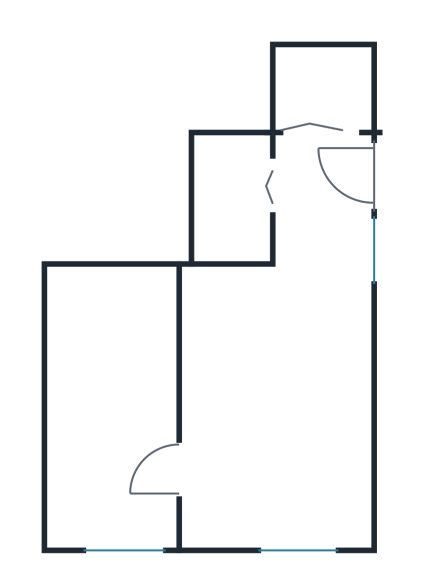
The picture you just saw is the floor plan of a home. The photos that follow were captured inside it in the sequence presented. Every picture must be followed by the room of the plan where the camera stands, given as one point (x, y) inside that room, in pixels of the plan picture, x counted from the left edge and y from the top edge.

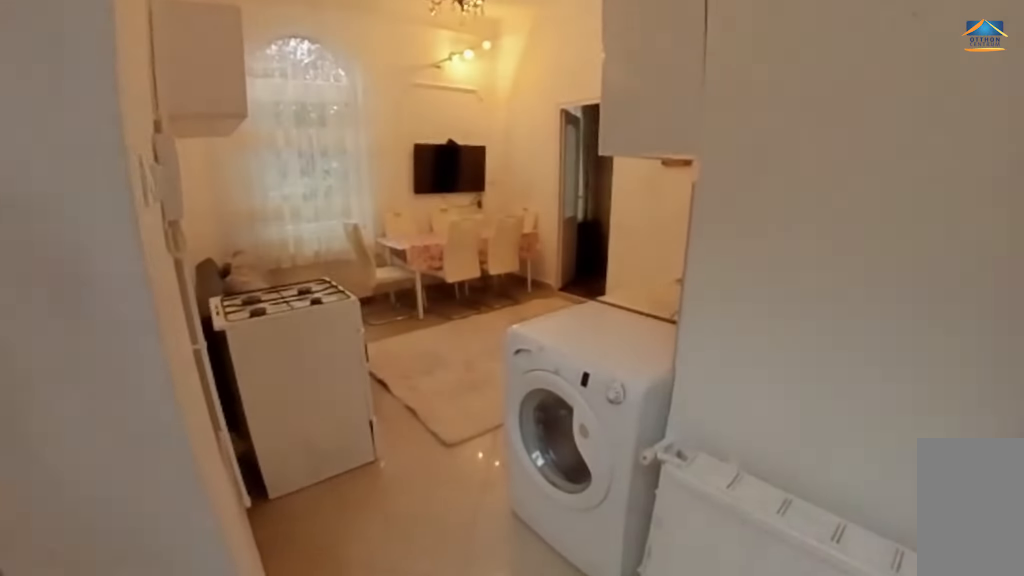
(278, 380)
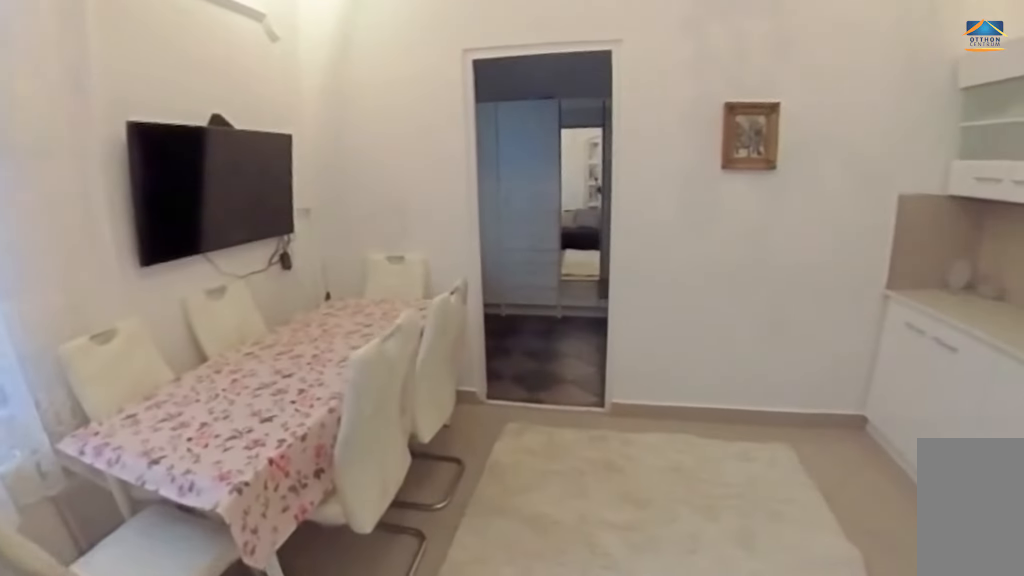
(279, 380)
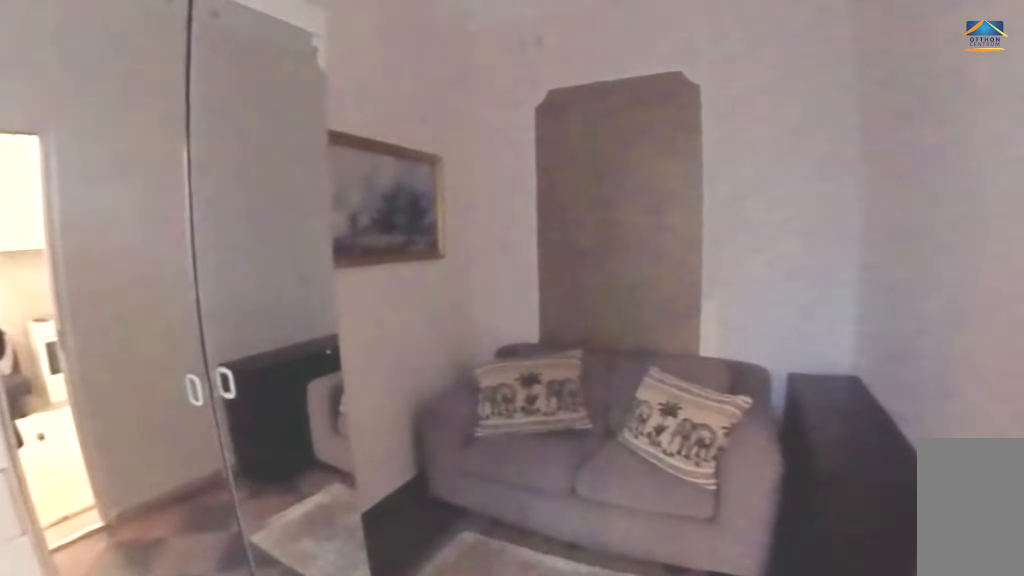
(113, 406)
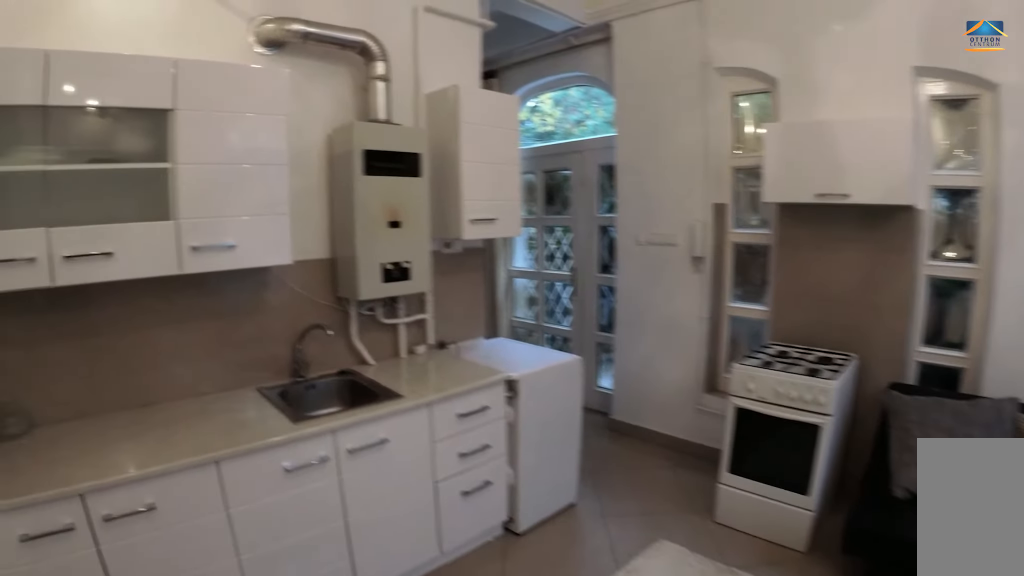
(278, 380)
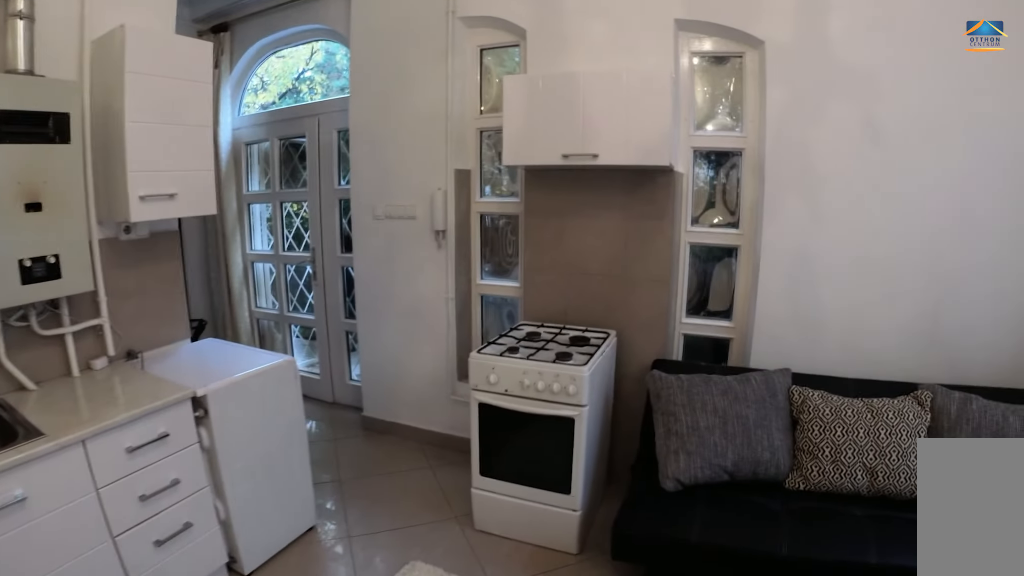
(278, 380)
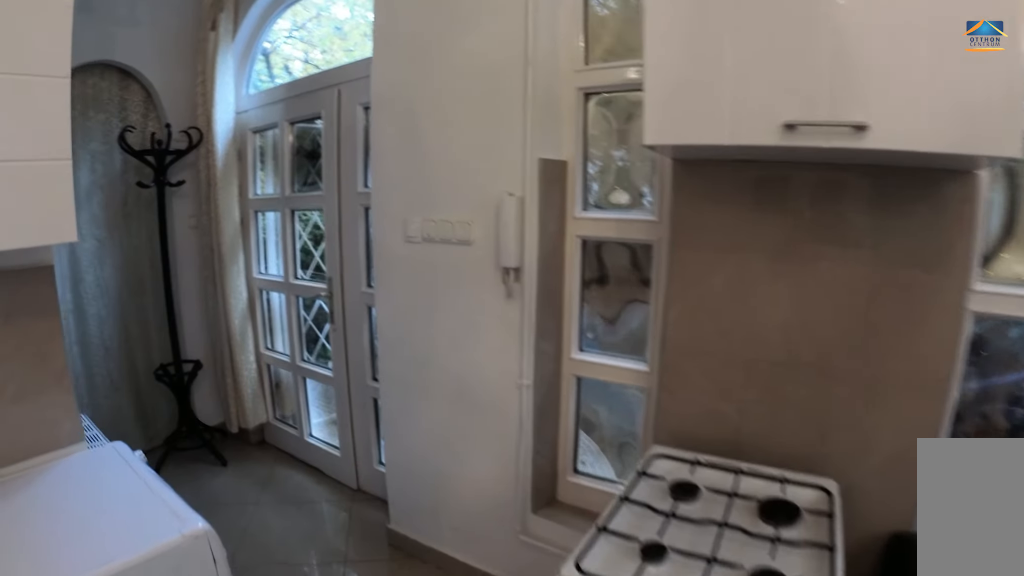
(325, 227)
